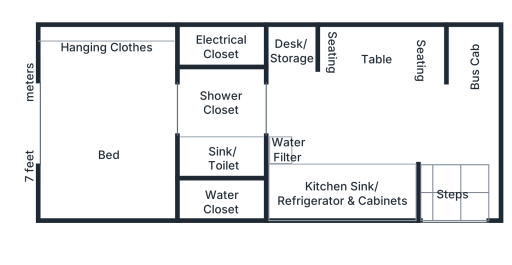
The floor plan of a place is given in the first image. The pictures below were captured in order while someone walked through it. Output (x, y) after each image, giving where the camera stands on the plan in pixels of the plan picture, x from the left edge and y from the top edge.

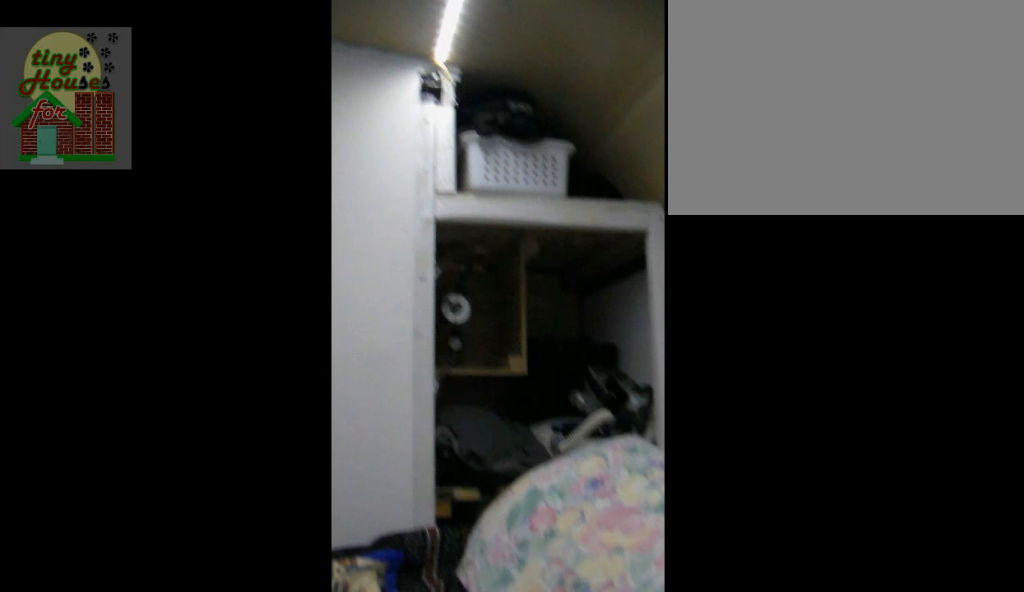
(50, 123)
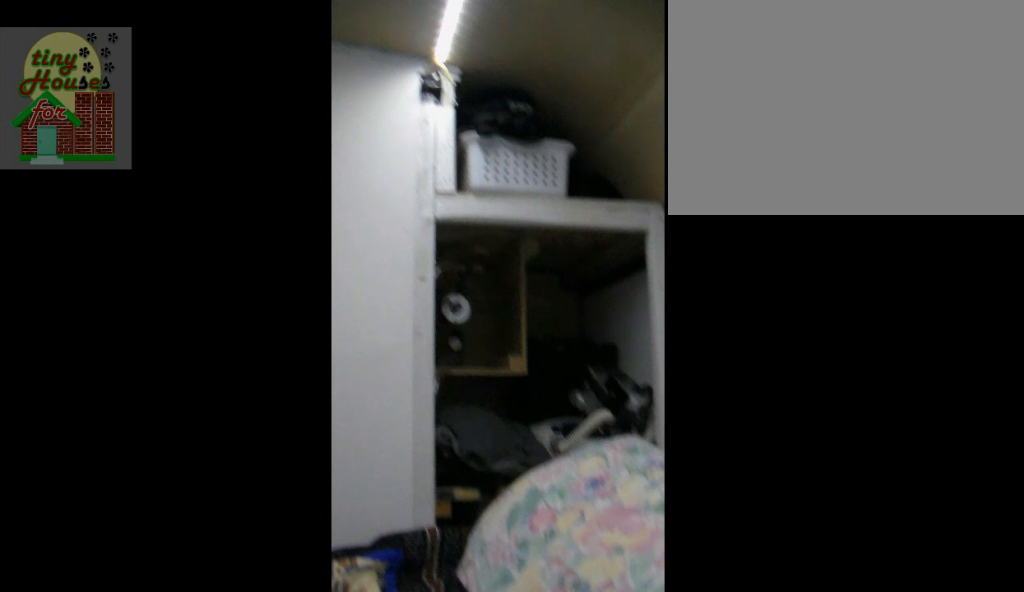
(49, 124)
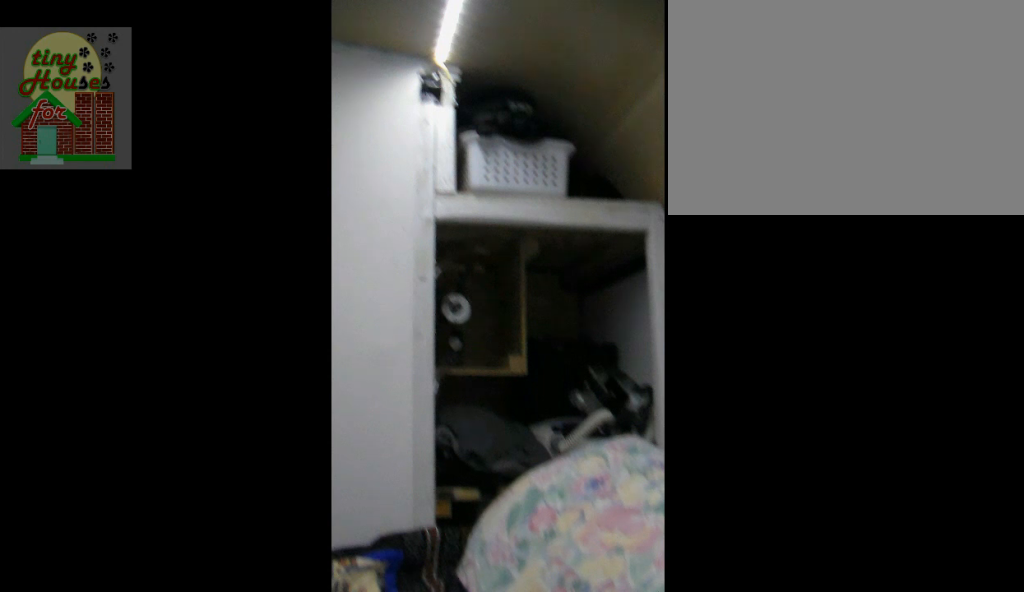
(49, 124)
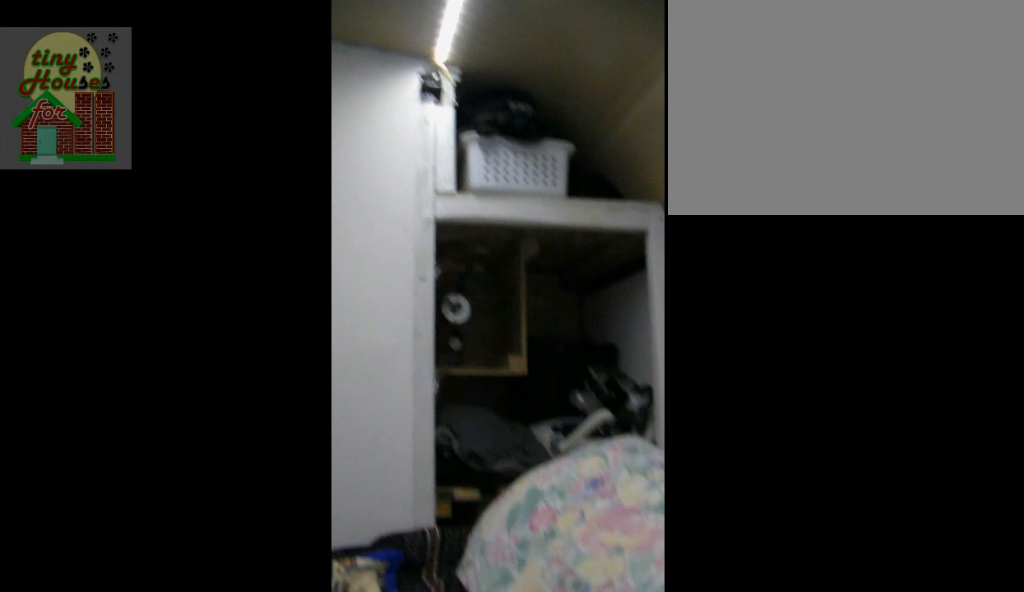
(47, 122)
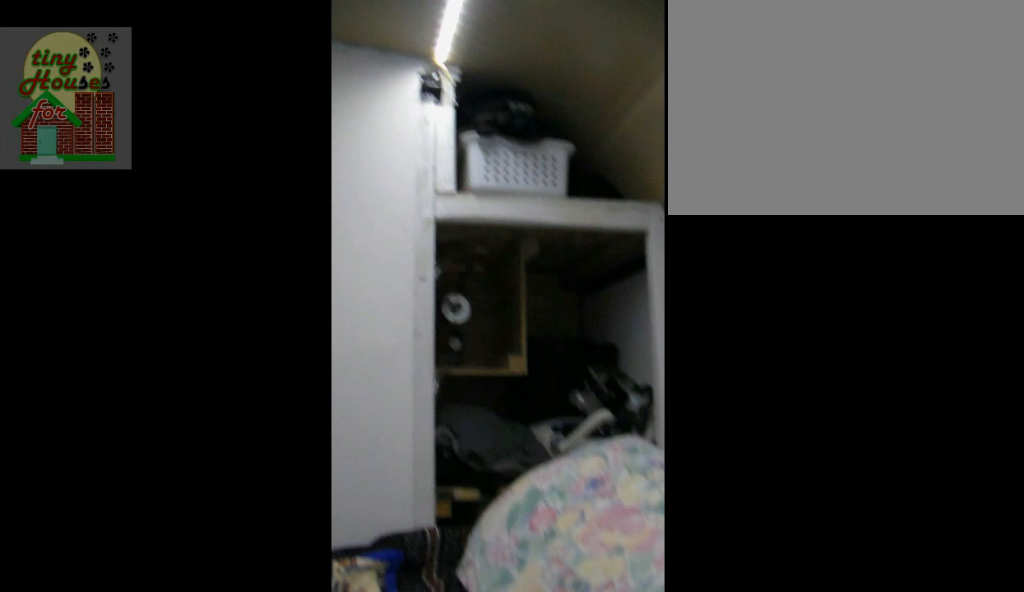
(39, 121)
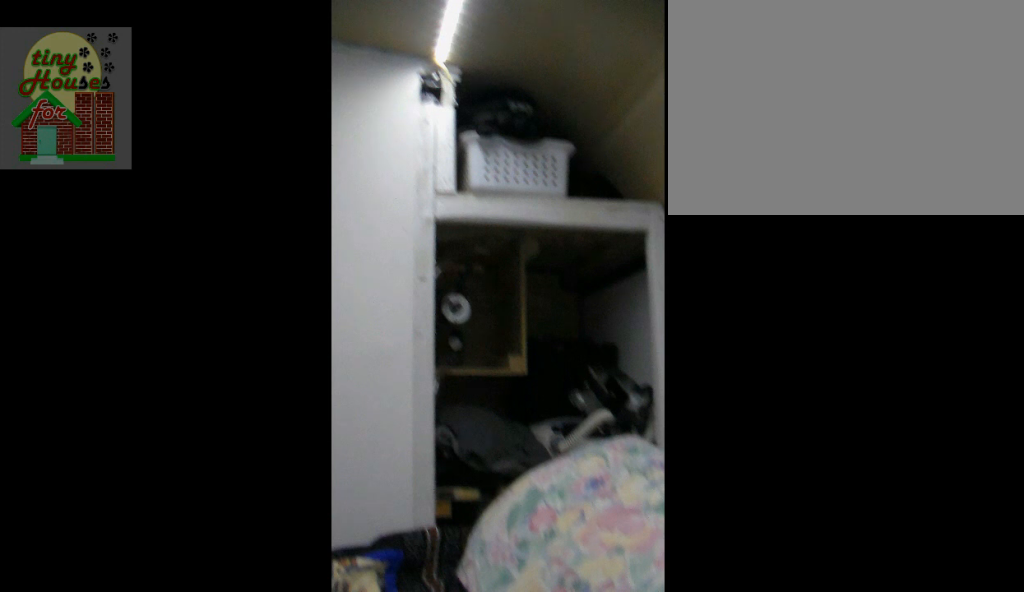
(39, 121)
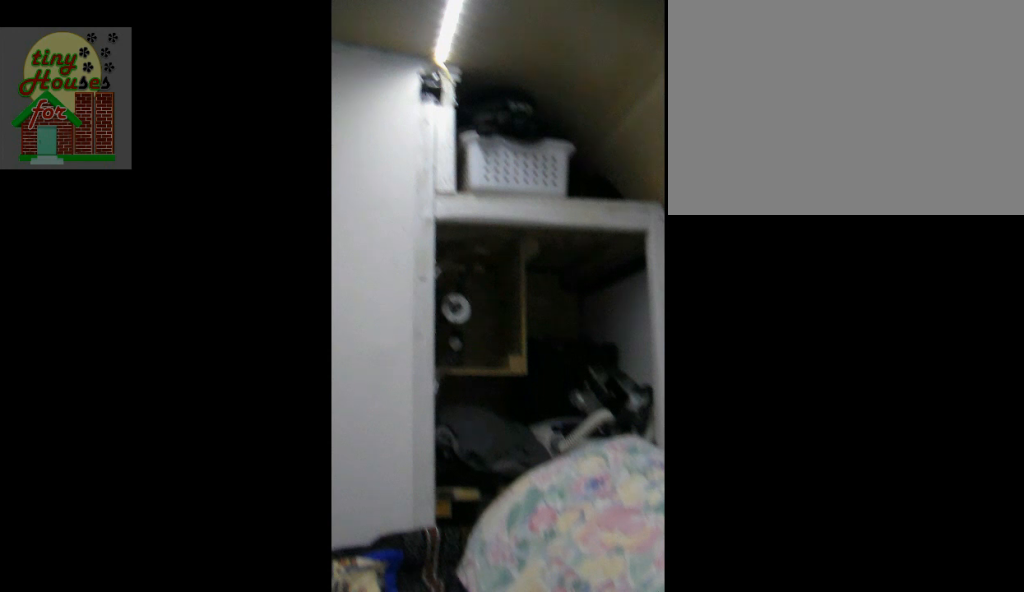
(55, 122)
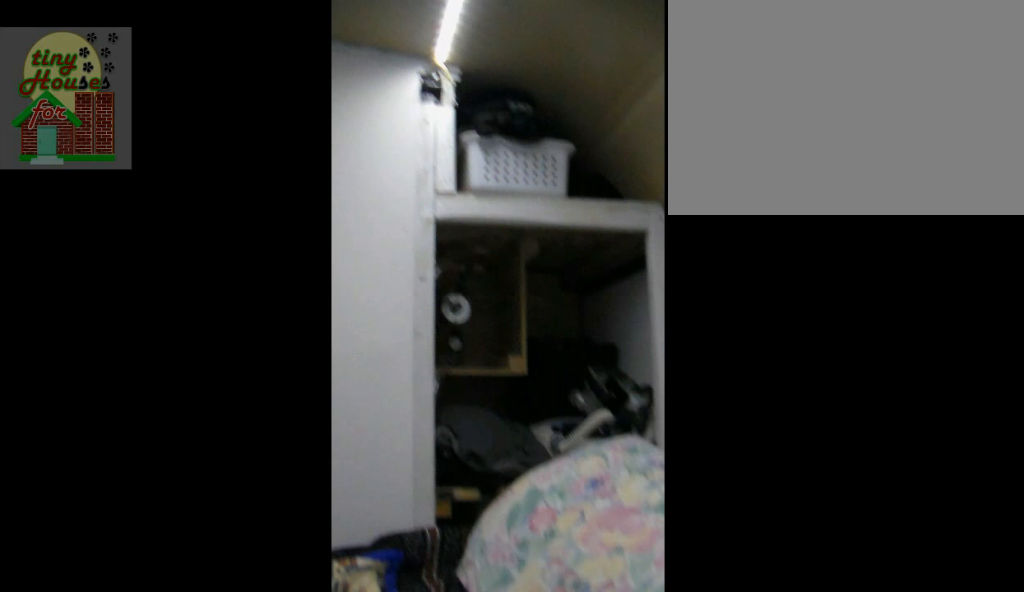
(55, 122)
